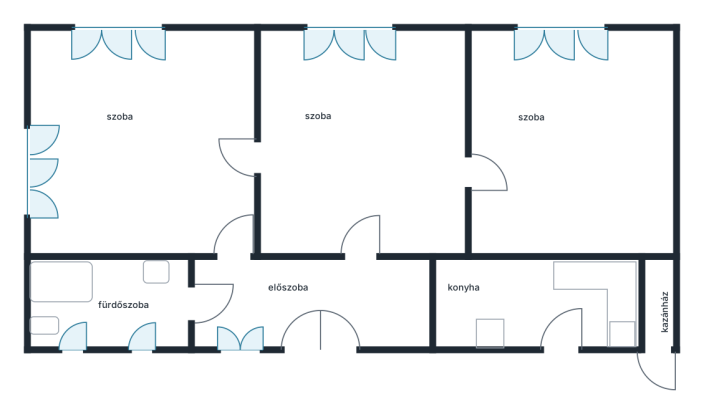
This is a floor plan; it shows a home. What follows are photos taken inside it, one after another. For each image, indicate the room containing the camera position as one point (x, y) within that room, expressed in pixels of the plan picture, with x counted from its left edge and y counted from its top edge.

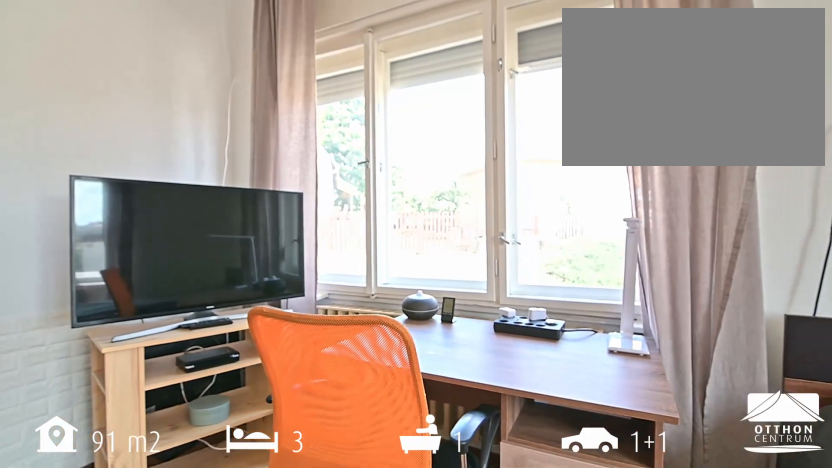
(143, 148)
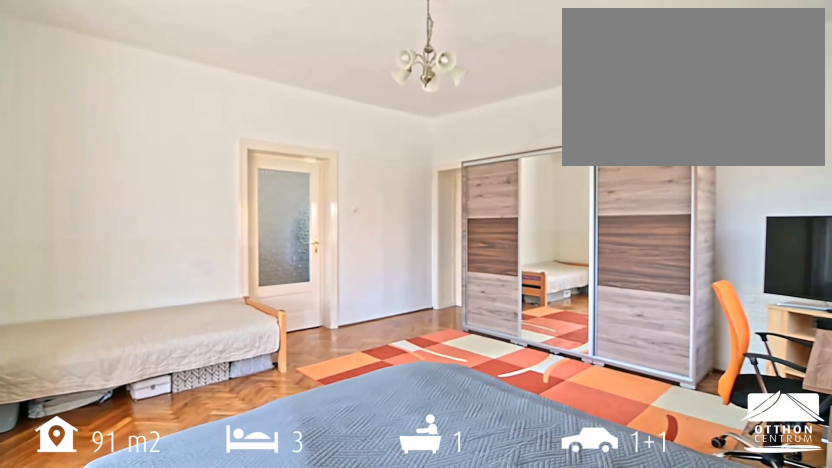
(143, 148)
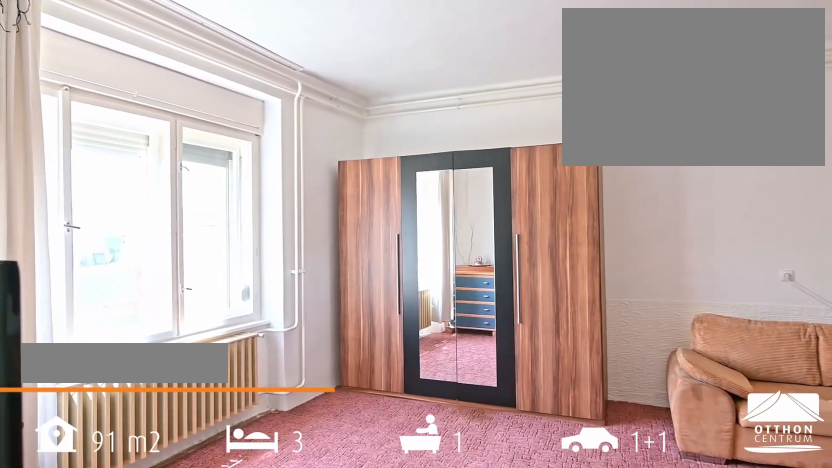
(575, 145)
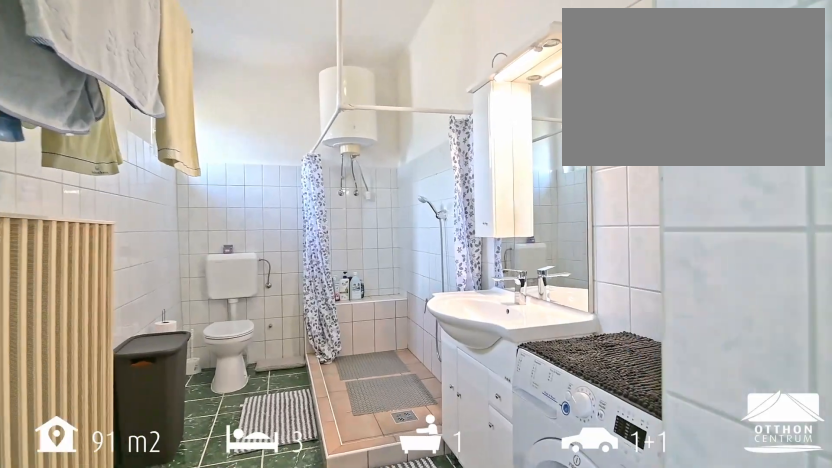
(128, 307)
